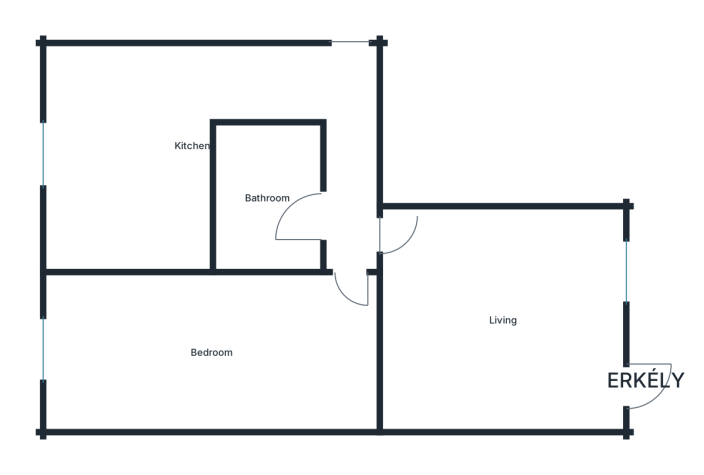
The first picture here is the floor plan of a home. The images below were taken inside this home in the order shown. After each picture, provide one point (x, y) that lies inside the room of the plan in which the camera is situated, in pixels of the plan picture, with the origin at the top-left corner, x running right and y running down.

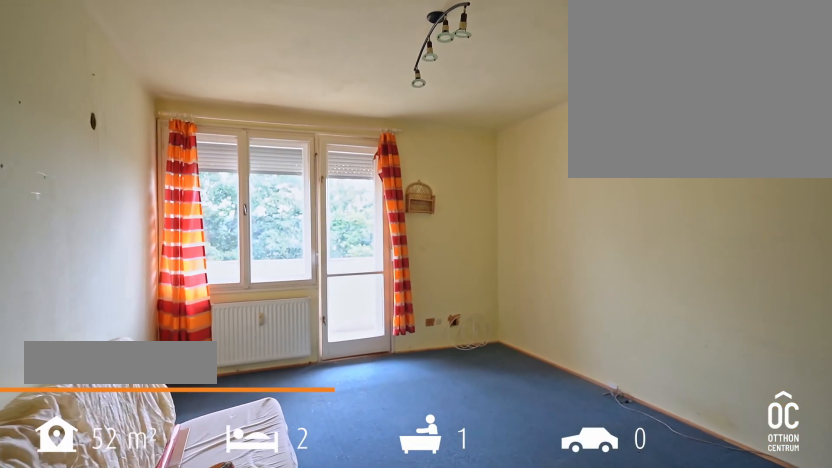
(503, 320)
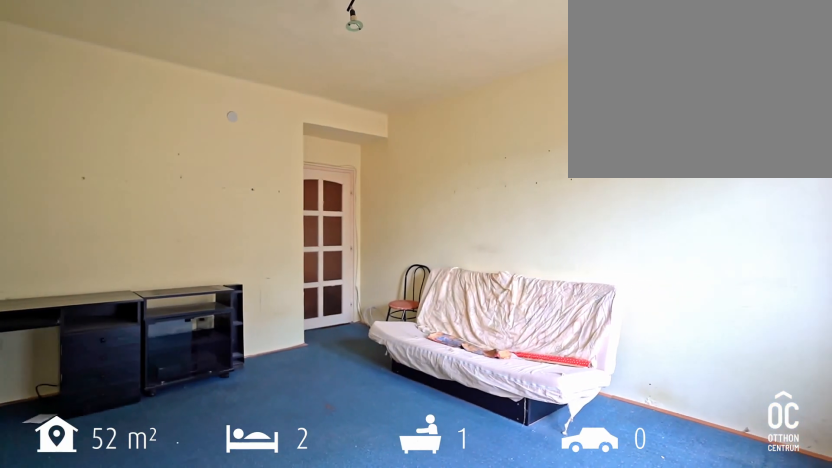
(503, 320)
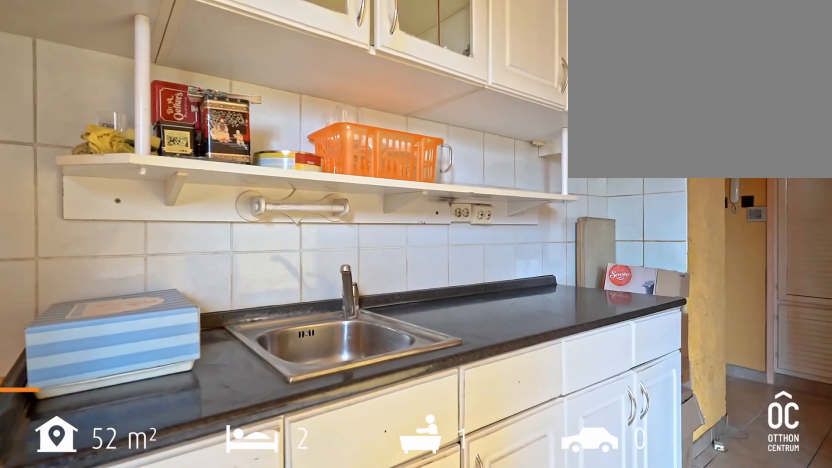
(127, 144)
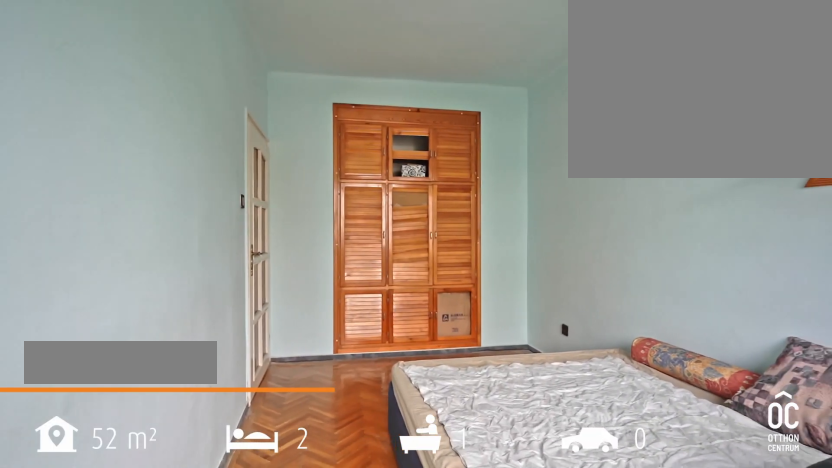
(209, 349)
